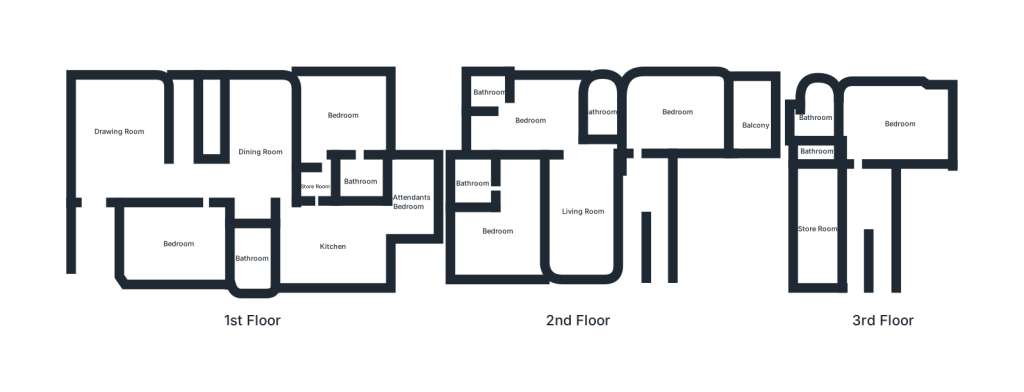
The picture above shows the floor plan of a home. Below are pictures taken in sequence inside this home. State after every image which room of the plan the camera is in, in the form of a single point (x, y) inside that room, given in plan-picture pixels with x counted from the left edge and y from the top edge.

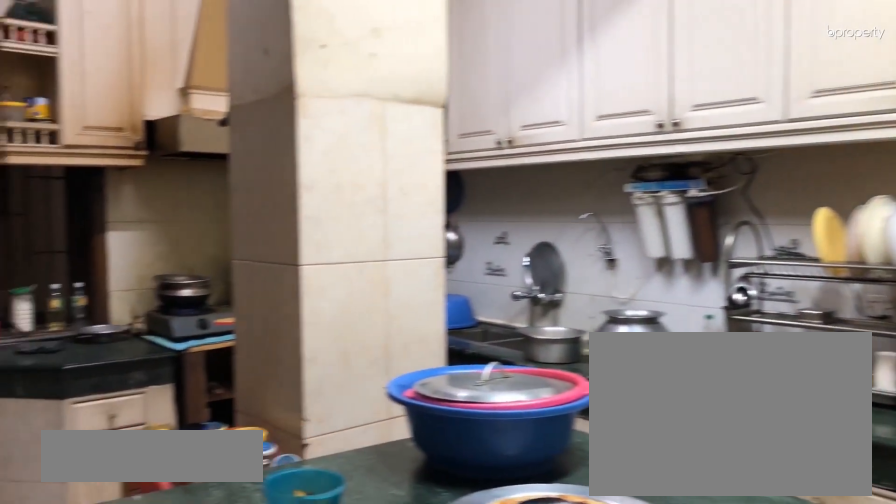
(331, 248)
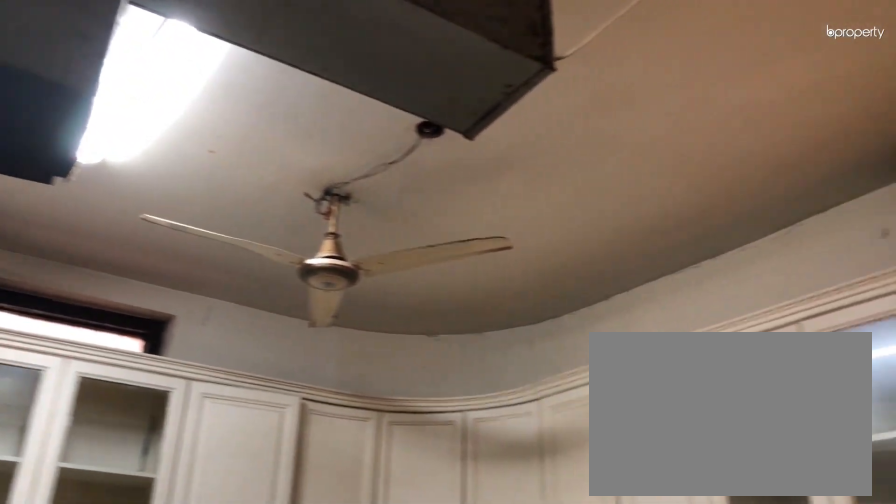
(331, 248)
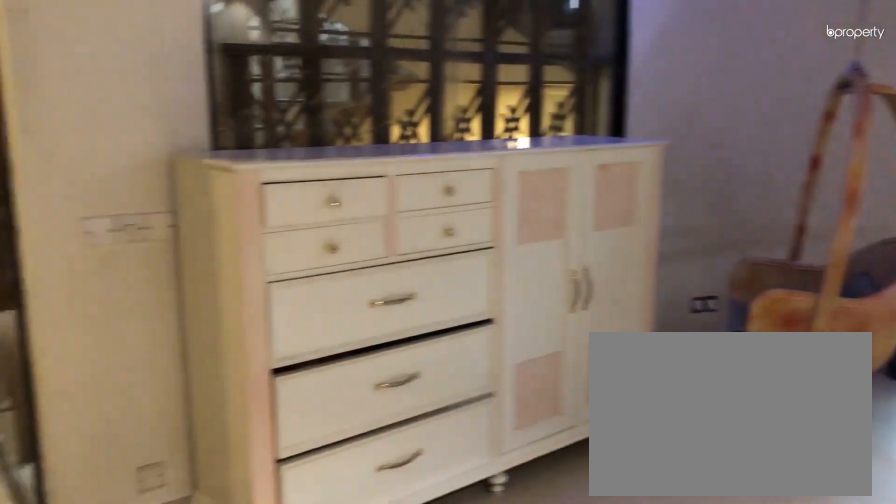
(581, 212)
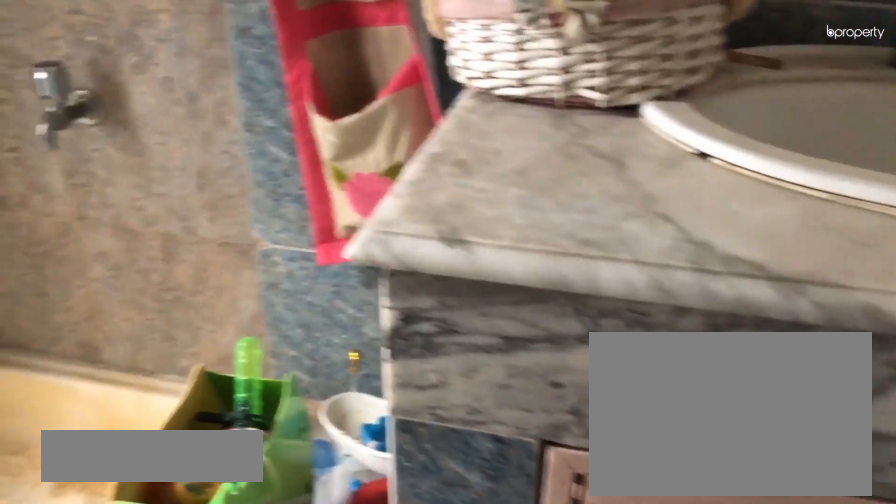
(488, 92)
